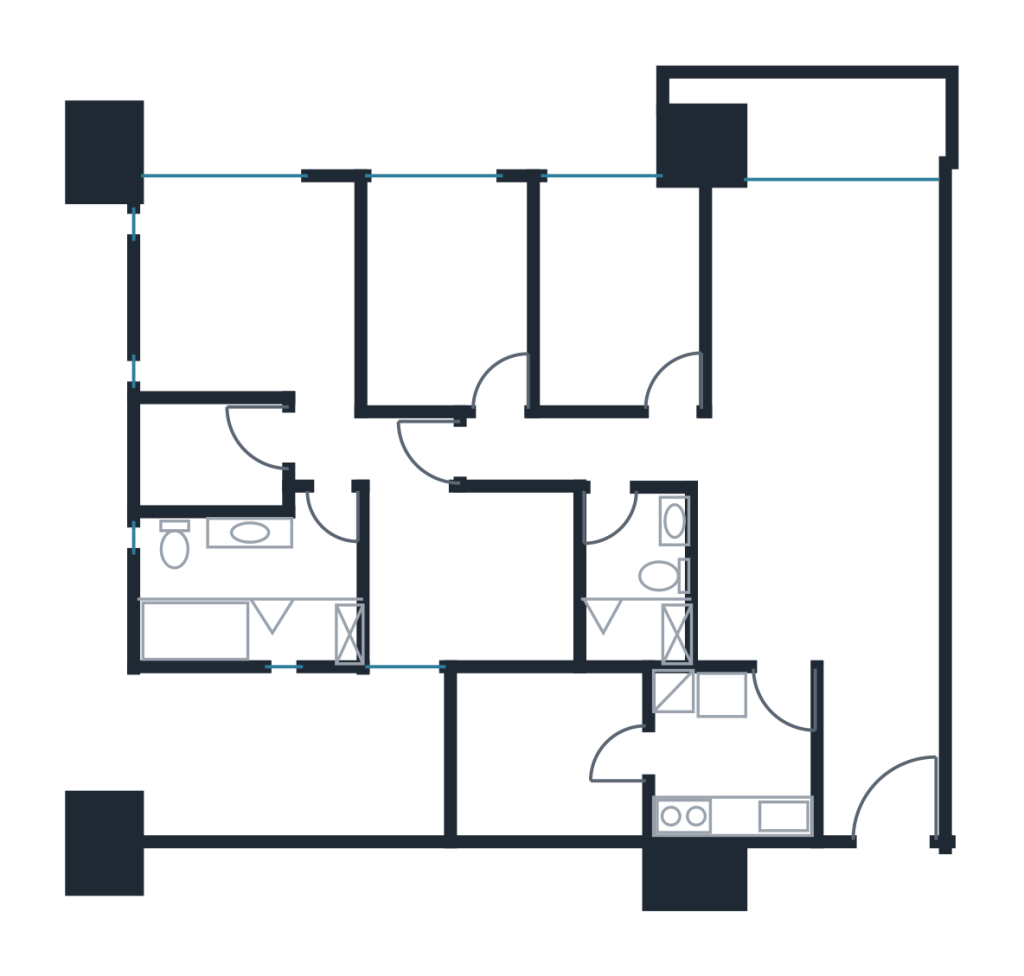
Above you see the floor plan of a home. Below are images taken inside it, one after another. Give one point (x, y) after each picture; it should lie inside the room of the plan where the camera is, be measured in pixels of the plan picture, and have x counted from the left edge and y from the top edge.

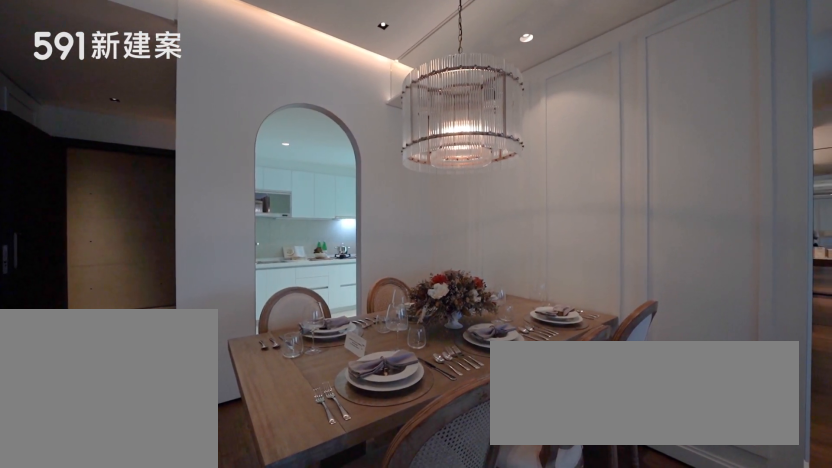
(814, 576)
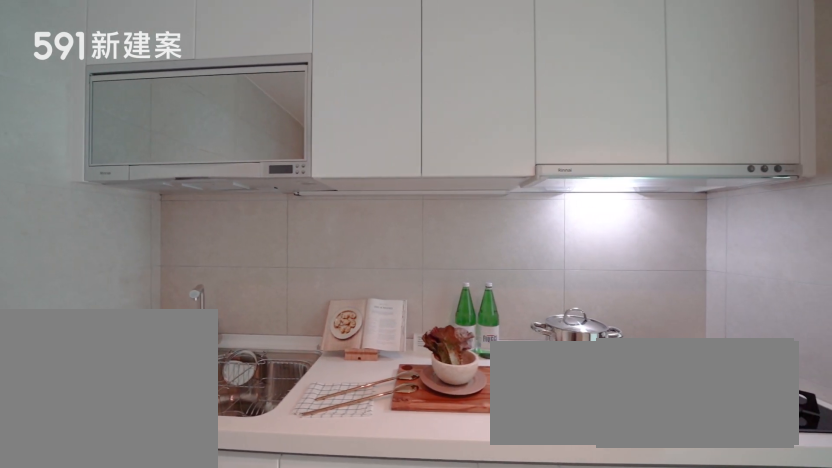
(728, 756)
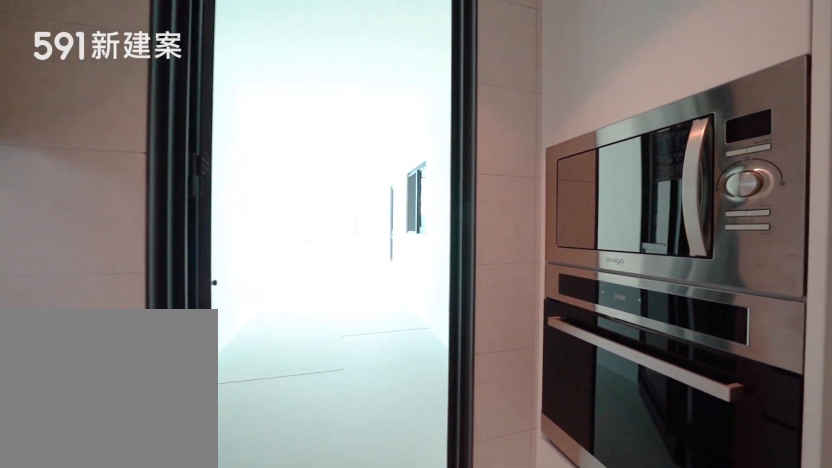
(728, 756)
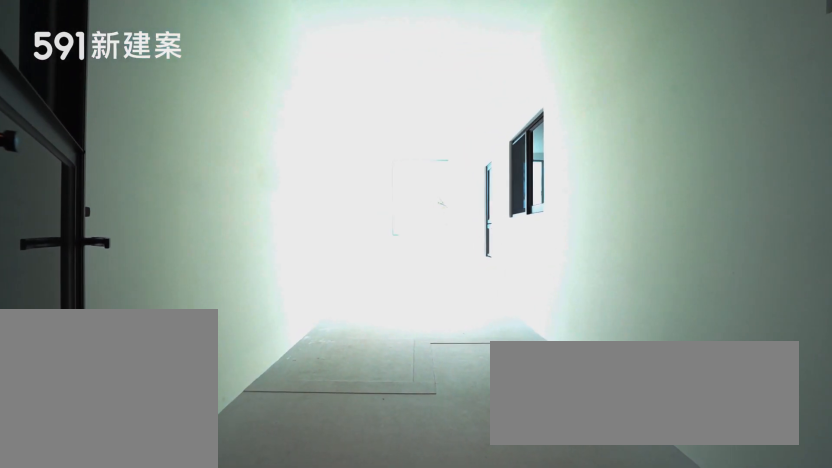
(554, 747)
